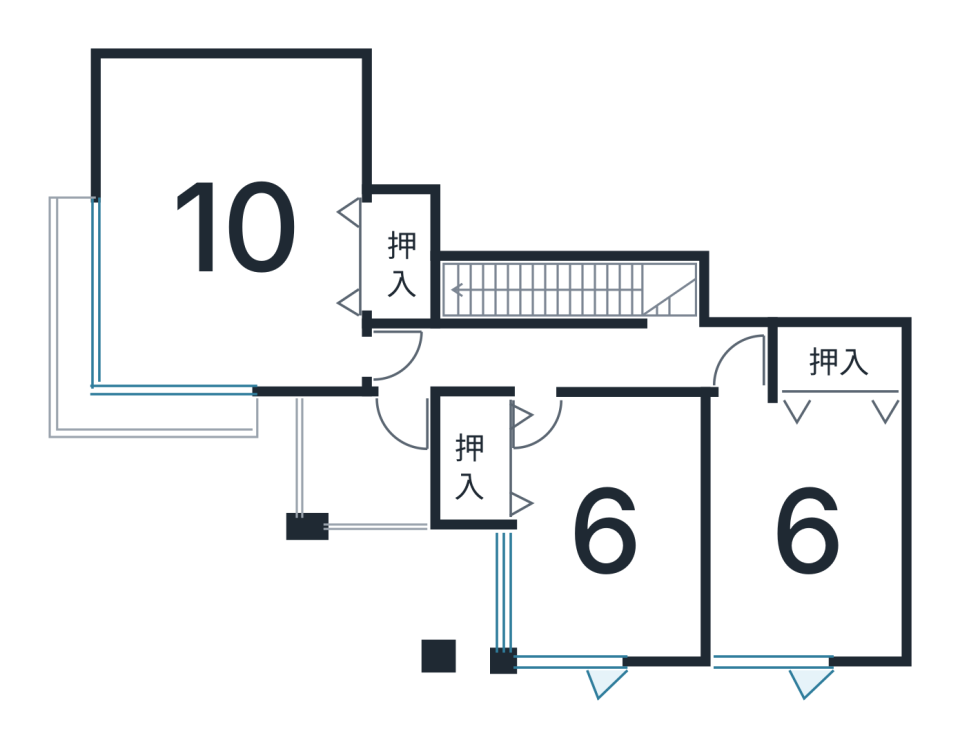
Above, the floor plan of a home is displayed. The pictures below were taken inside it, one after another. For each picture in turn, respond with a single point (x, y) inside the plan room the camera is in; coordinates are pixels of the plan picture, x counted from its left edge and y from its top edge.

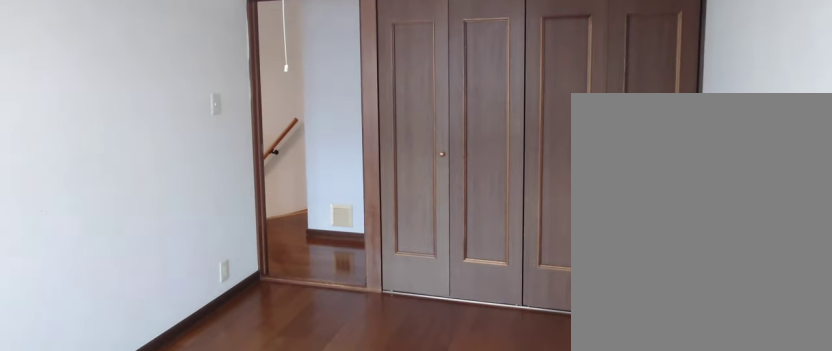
(810, 538)
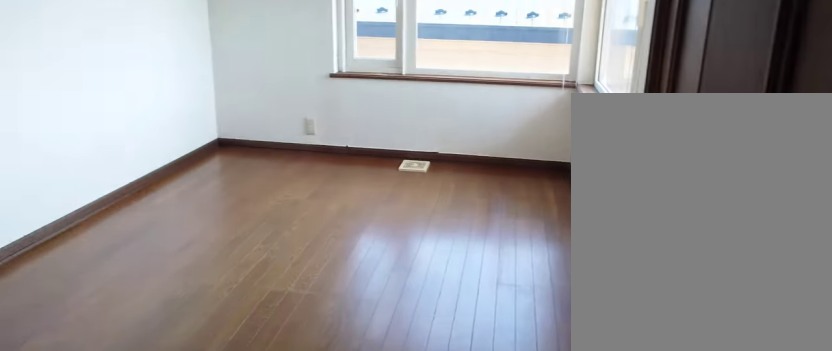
(585, 527)
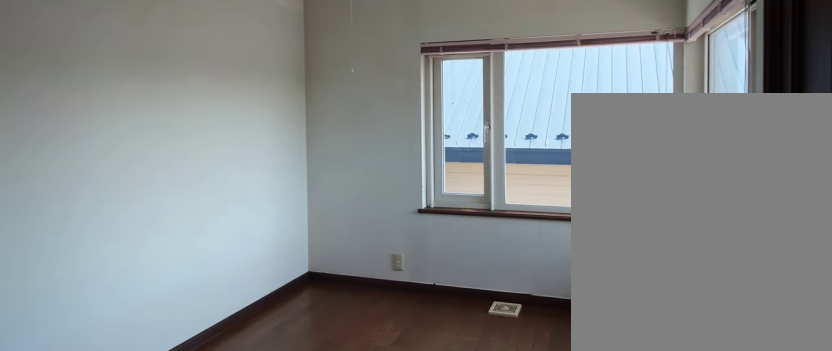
(585, 527)
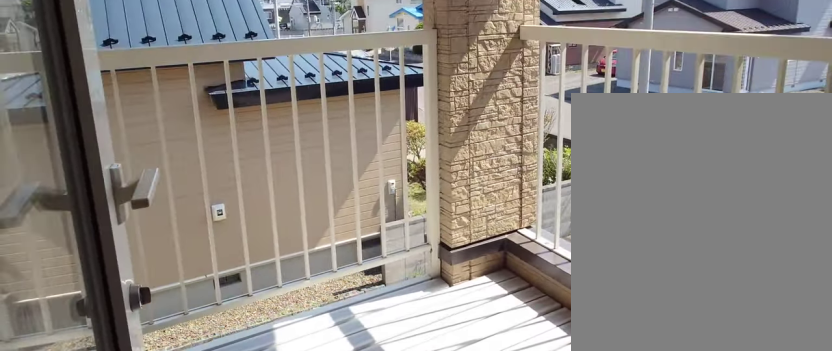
(356, 471)
